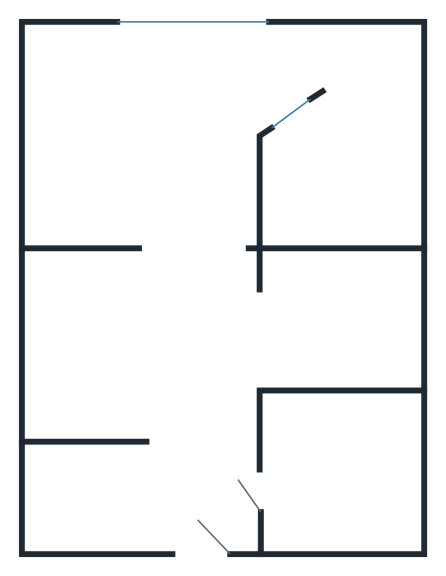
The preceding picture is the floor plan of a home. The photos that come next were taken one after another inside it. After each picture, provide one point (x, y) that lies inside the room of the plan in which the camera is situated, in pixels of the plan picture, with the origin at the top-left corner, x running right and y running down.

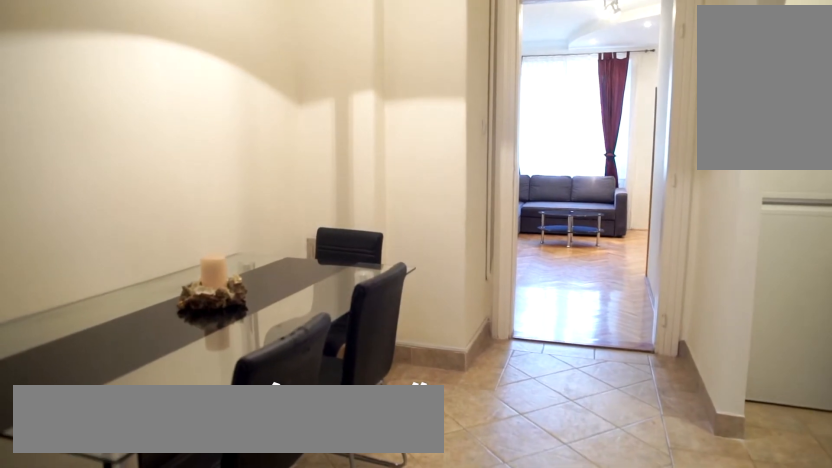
(157, 359)
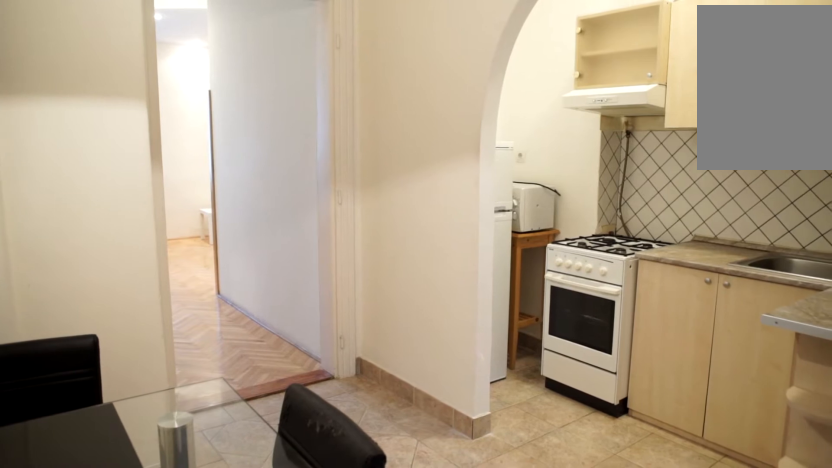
(157, 359)
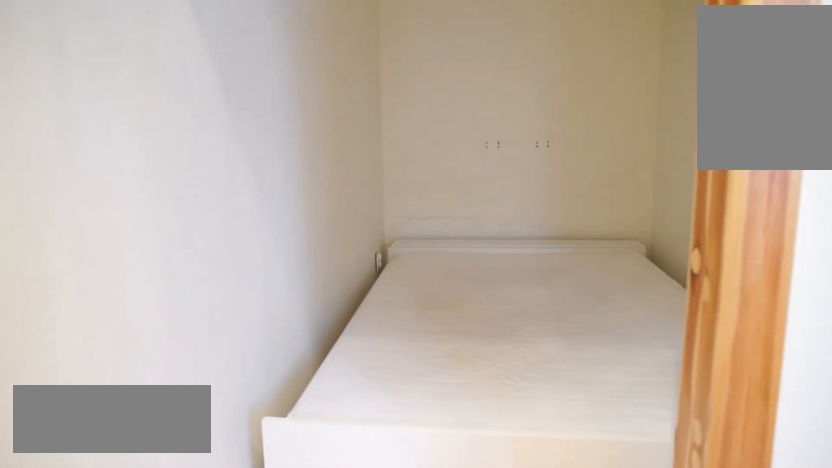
(353, 171)
